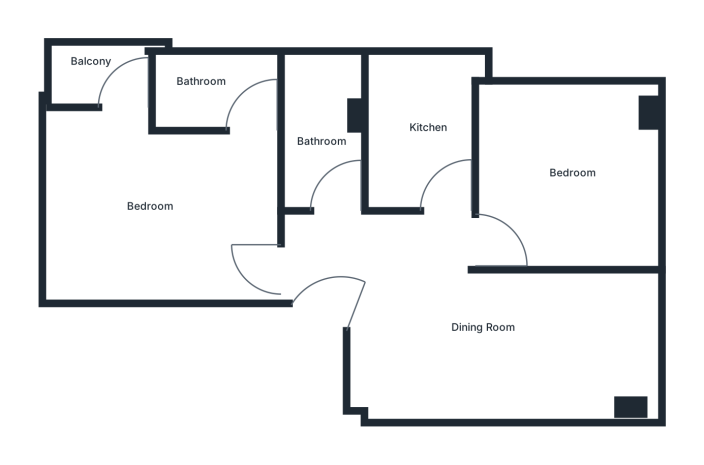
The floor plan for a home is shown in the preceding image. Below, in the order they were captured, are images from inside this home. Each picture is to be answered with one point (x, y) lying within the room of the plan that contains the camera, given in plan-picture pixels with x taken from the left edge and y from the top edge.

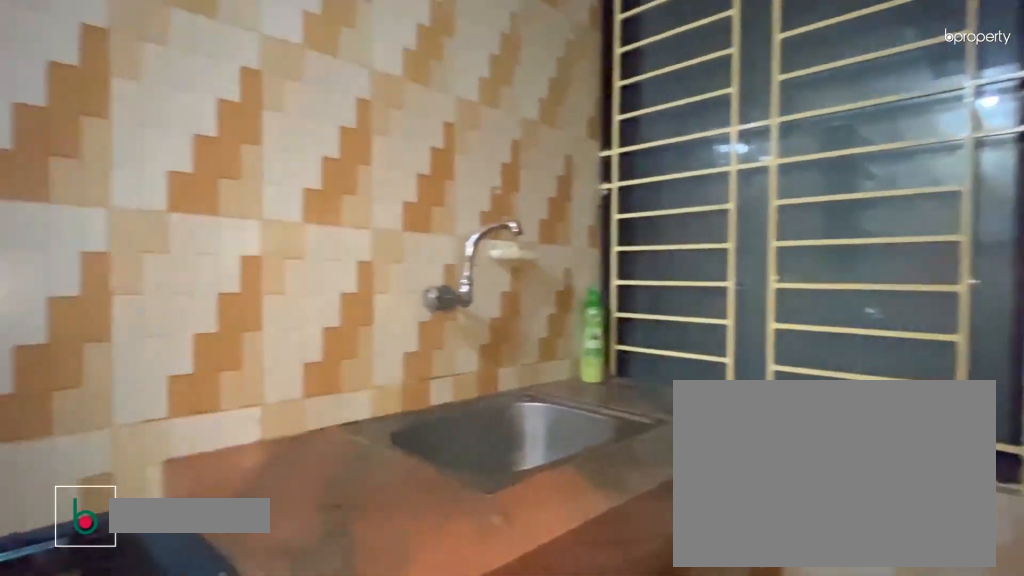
(424, 141)
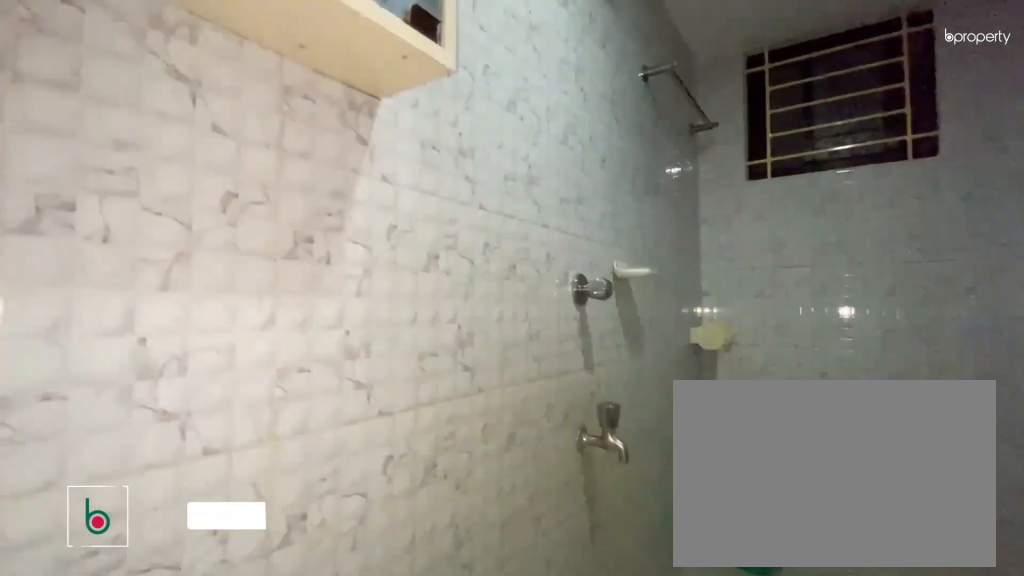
(328, 133)
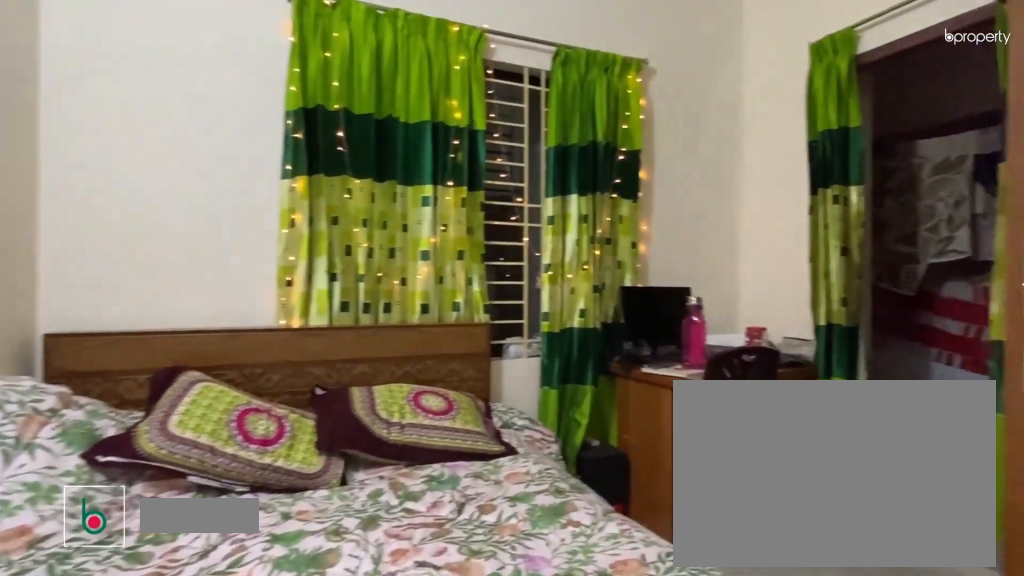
(160, 192)
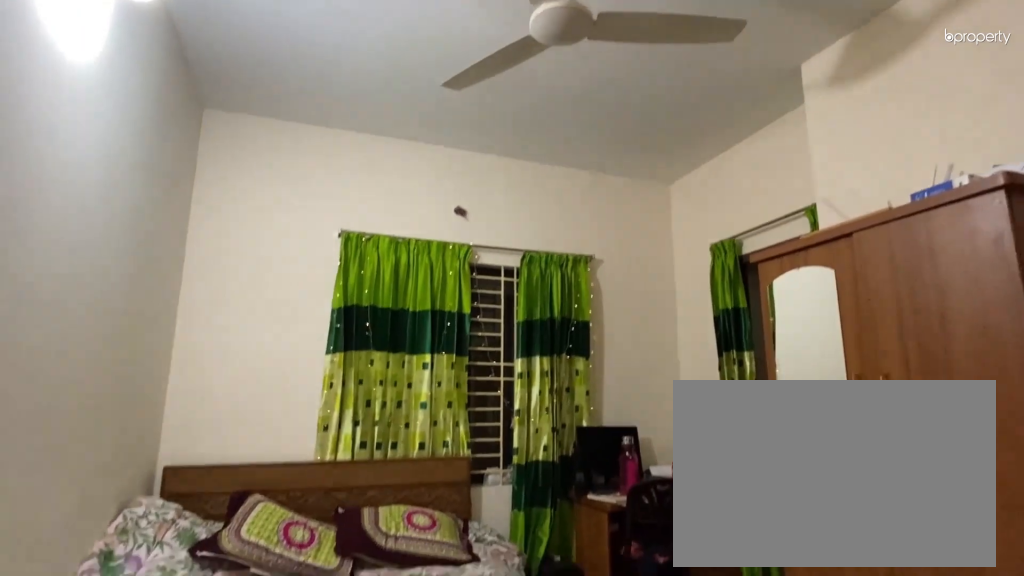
(160, 192)
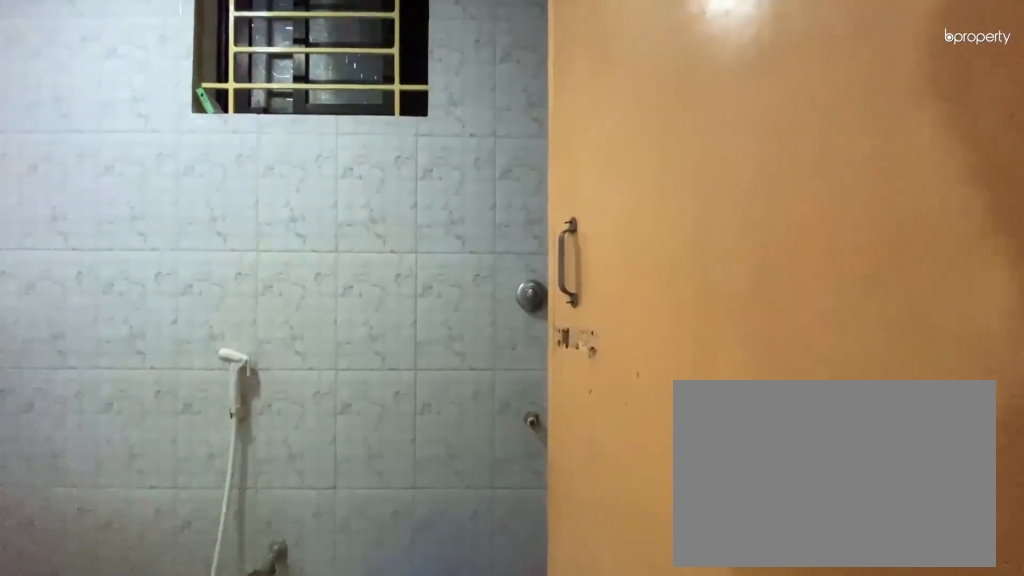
(227, 90)
